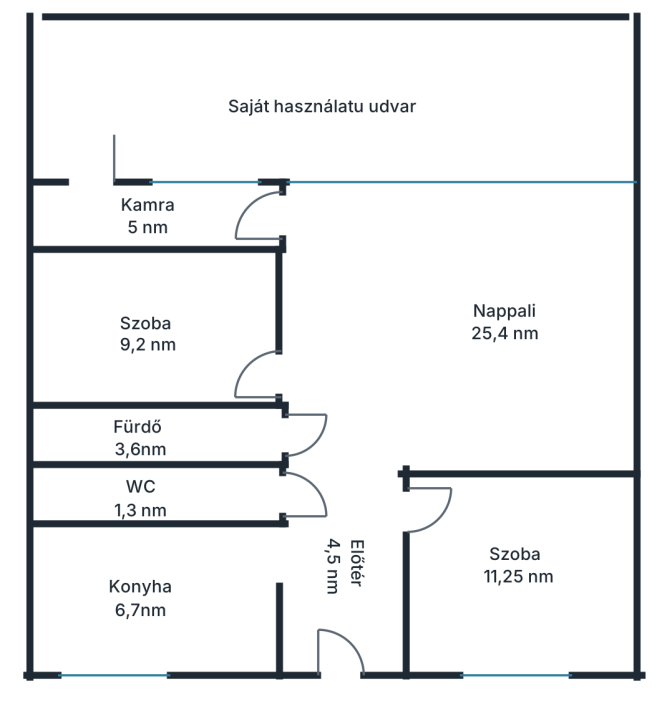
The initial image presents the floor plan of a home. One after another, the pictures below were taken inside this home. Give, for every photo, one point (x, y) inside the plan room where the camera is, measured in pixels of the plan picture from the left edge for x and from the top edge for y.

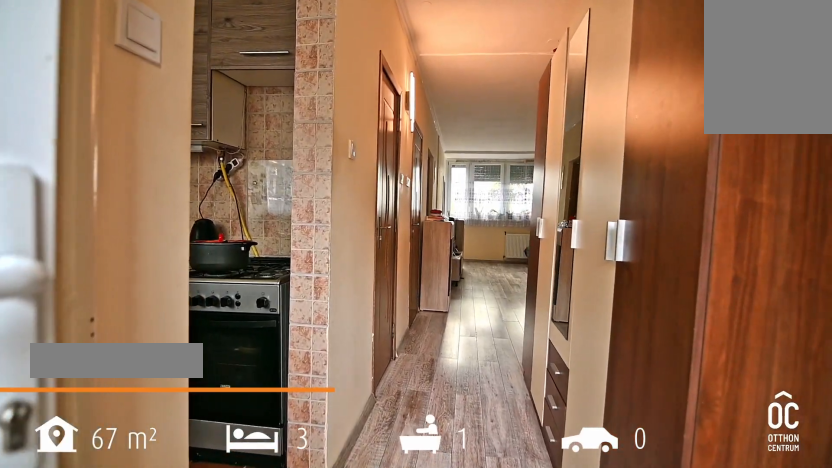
(347, 606)
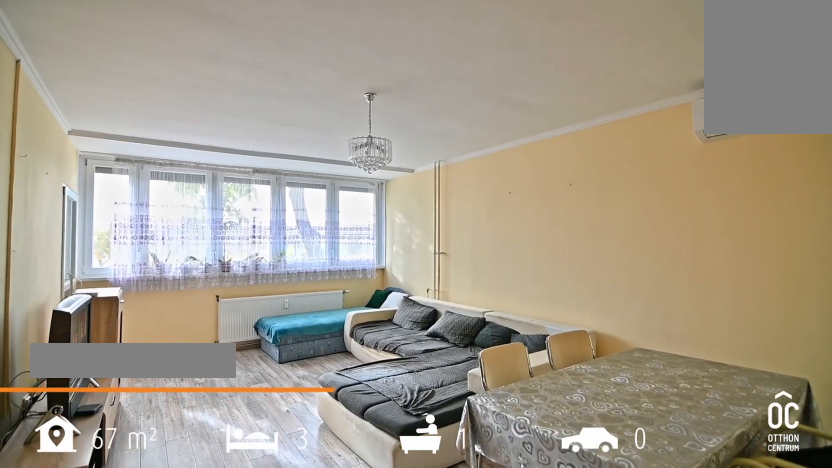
(469, 288)
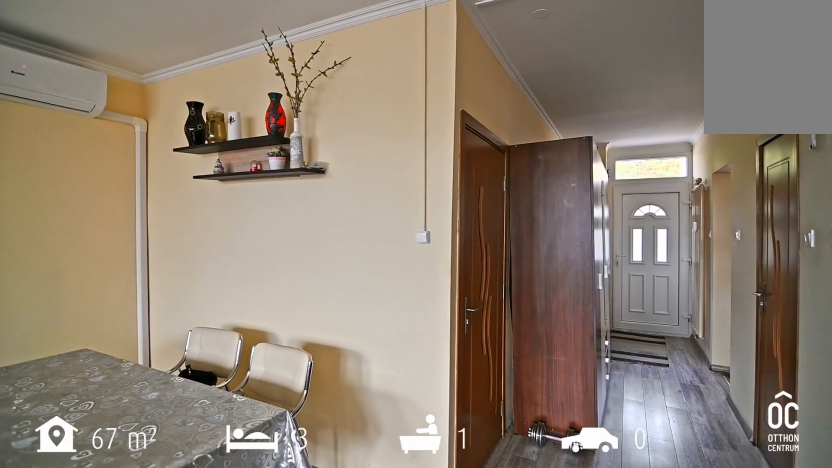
(469, 288)
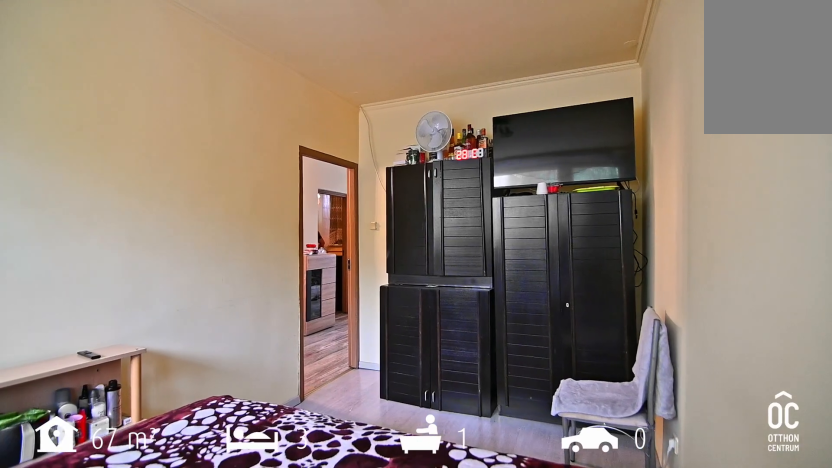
(523, 582)
